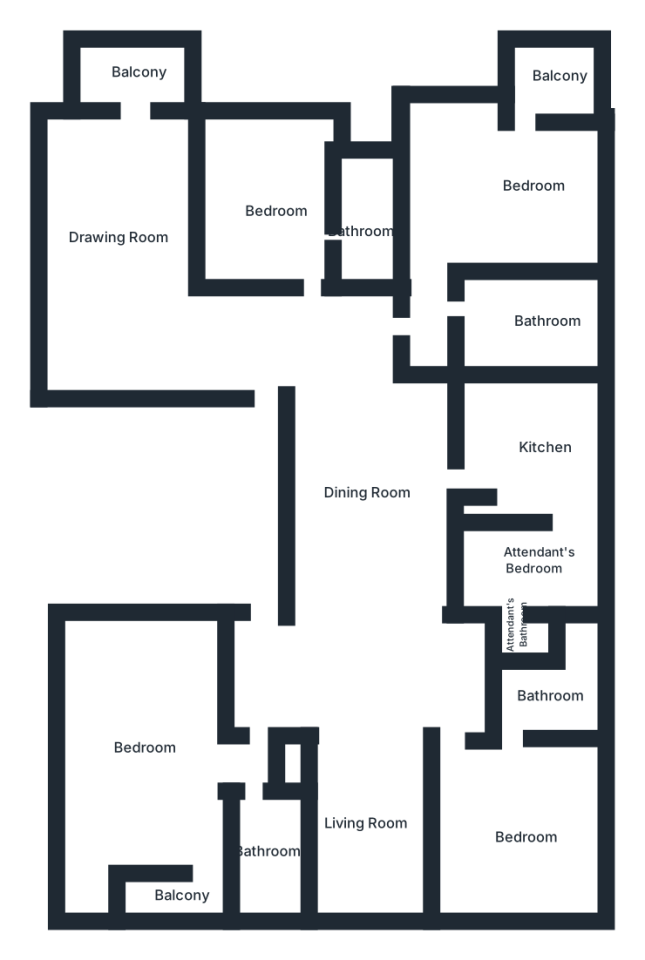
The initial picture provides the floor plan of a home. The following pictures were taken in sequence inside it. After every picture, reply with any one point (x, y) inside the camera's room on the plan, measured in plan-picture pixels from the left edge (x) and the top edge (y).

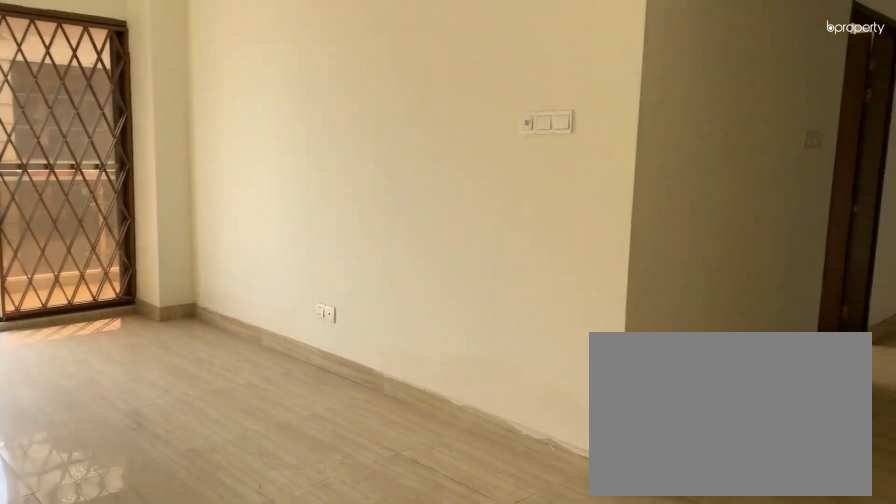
(123, 219)
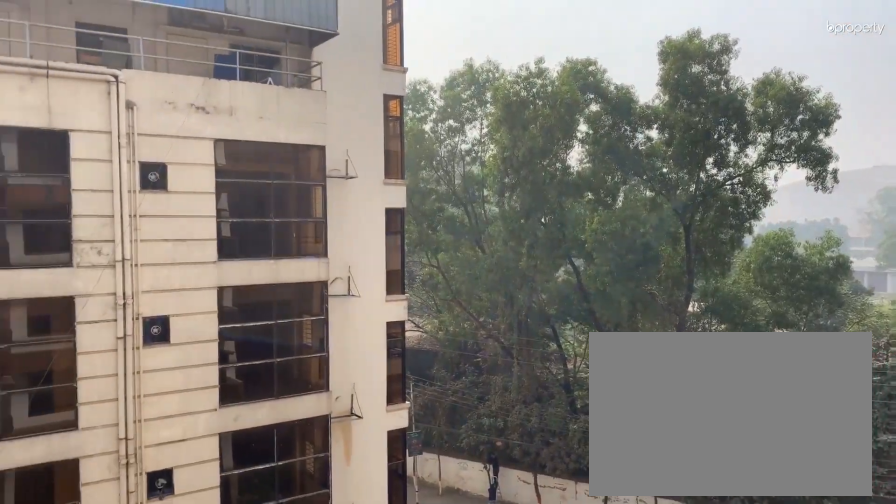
(136, 85)
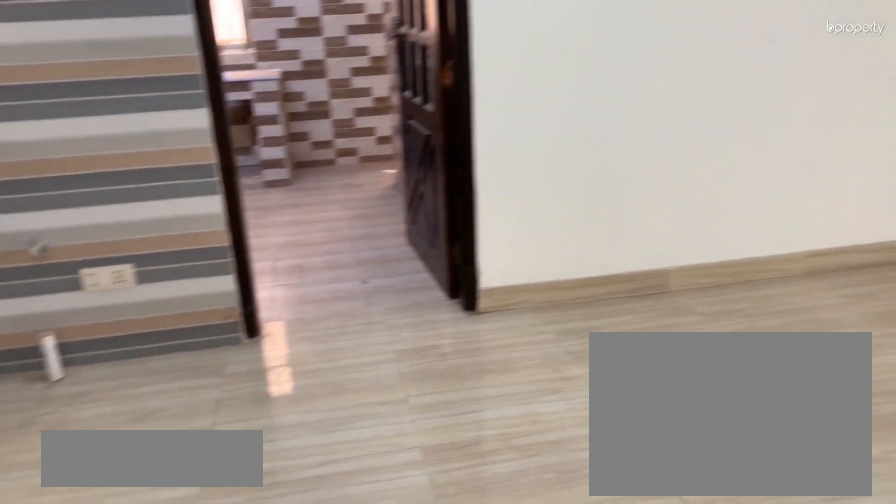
(367, 507)
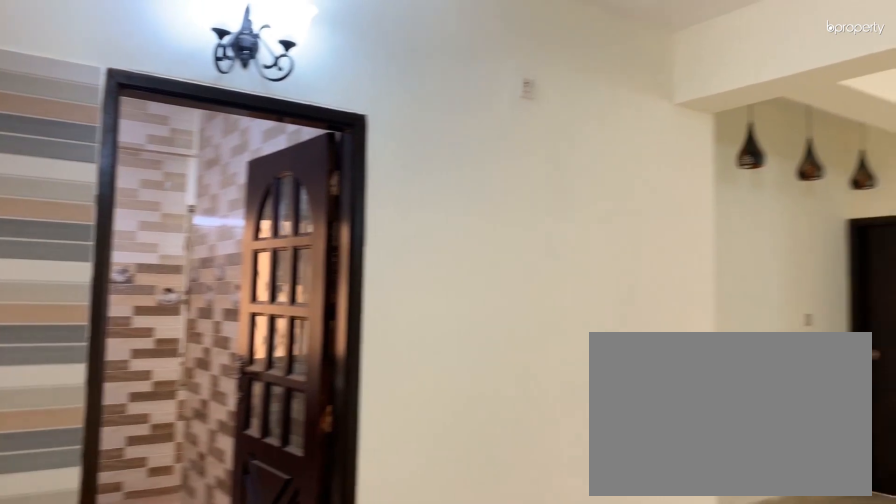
(367, 507)
